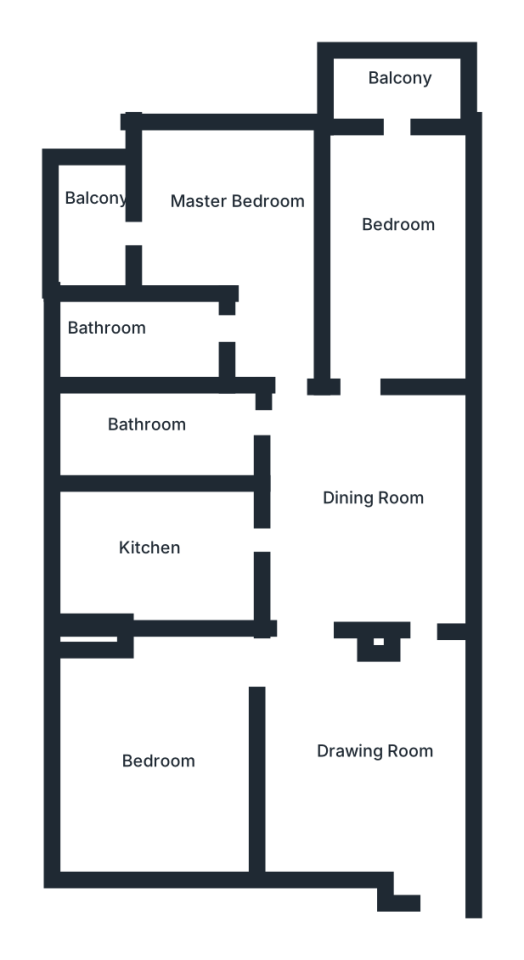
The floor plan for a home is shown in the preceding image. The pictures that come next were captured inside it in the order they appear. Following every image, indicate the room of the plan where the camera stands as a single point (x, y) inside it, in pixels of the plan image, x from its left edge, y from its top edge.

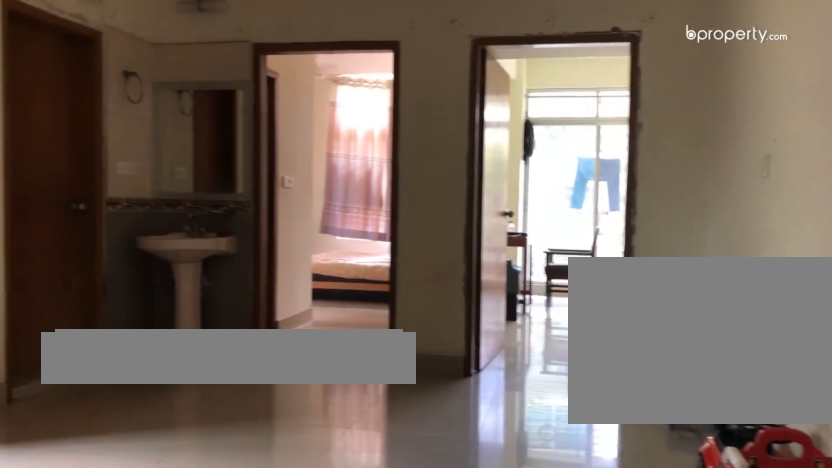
(363, 525)
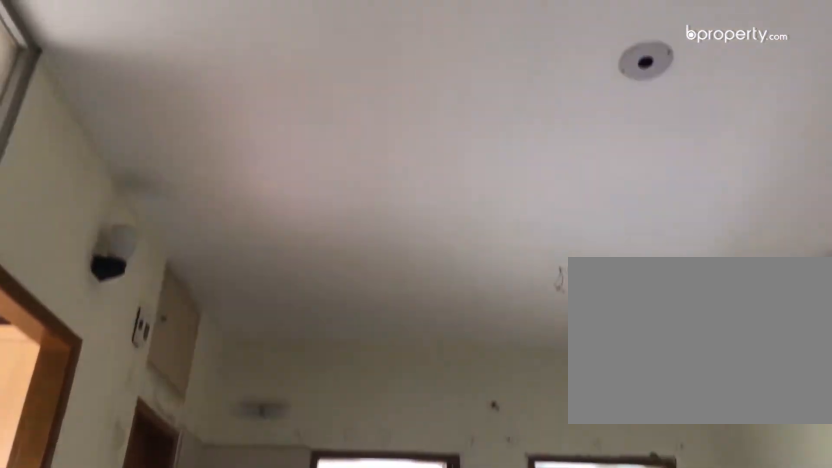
(341, 527)
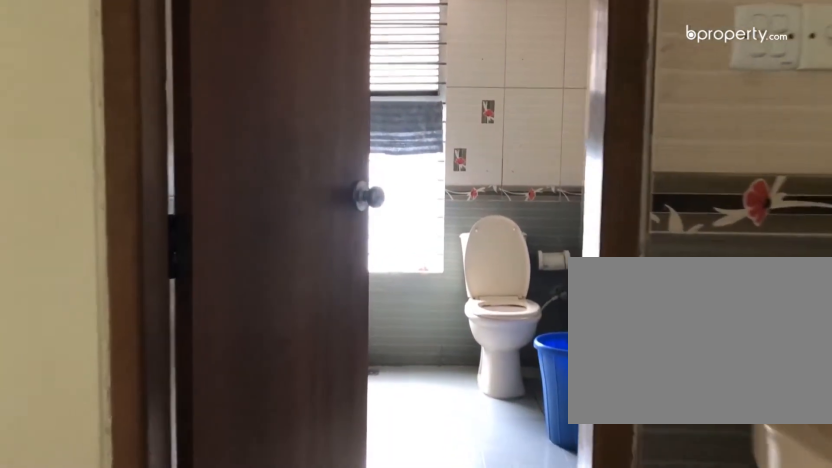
(187, 429)
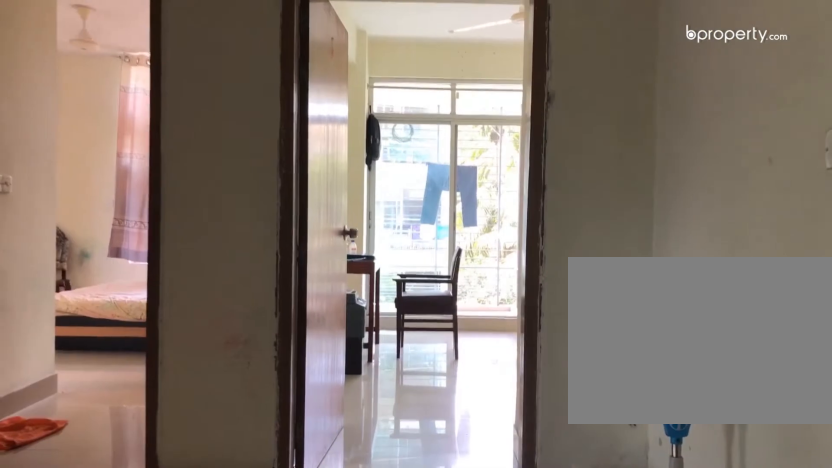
(358, 434)
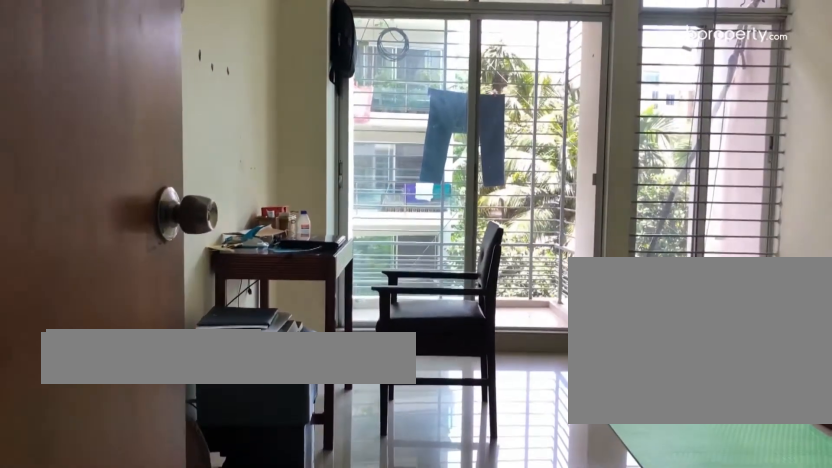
(395, 265)
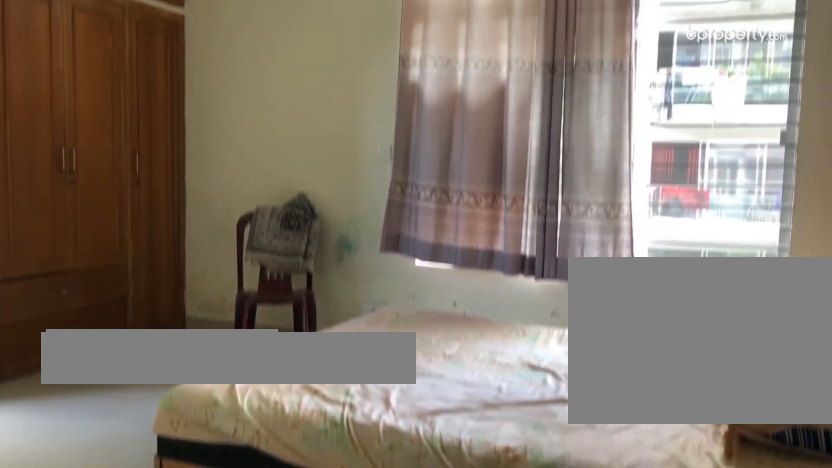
(258, 231)
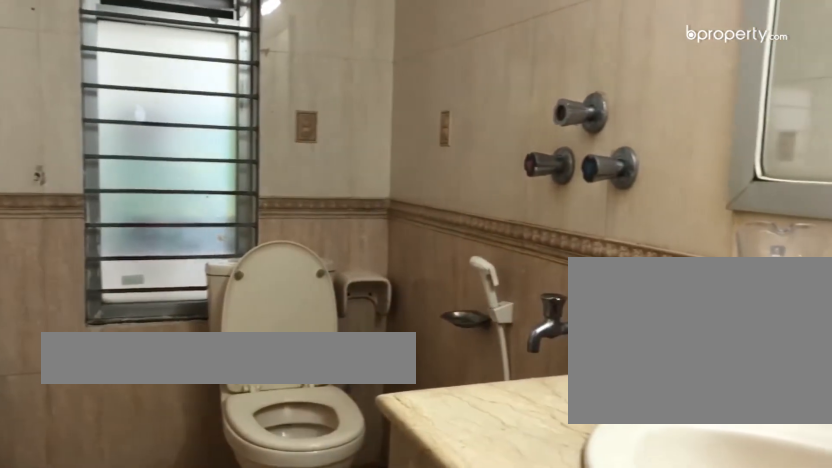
(146, 339)
